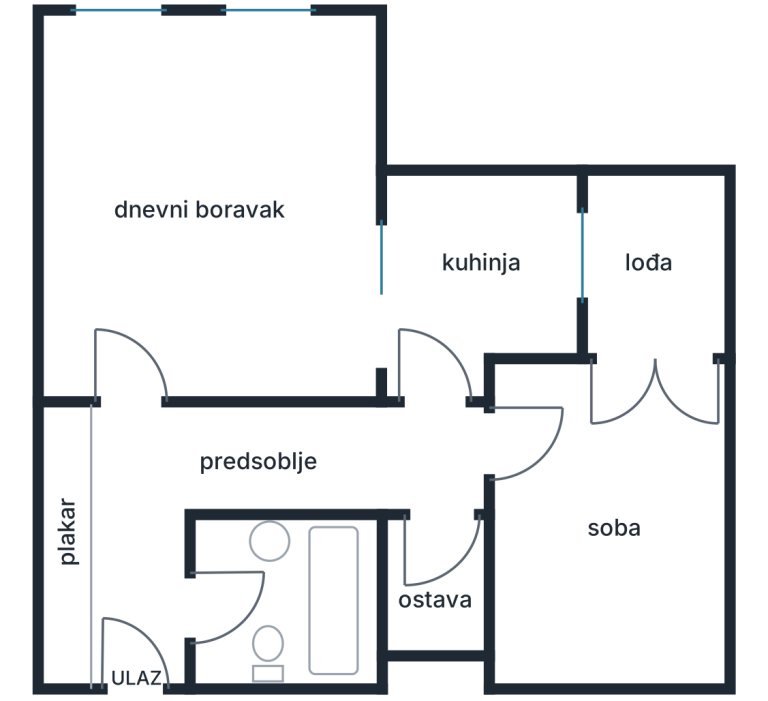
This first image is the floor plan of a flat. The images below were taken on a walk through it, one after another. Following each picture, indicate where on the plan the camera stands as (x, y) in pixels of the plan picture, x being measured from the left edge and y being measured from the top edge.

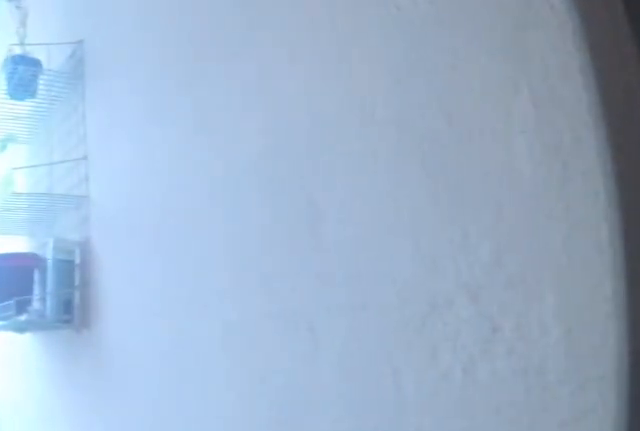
(700, 395)
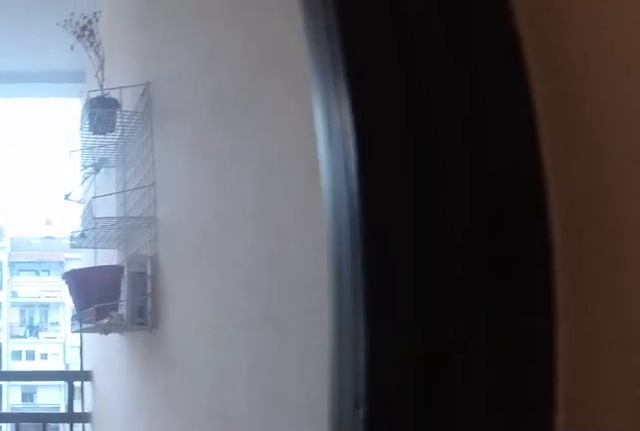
(685, 412)
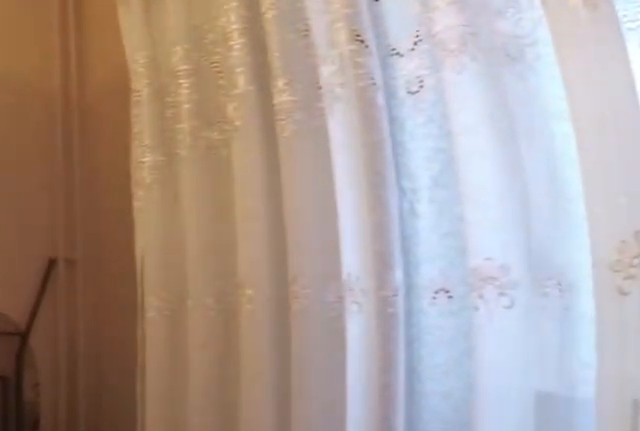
(713, 439)
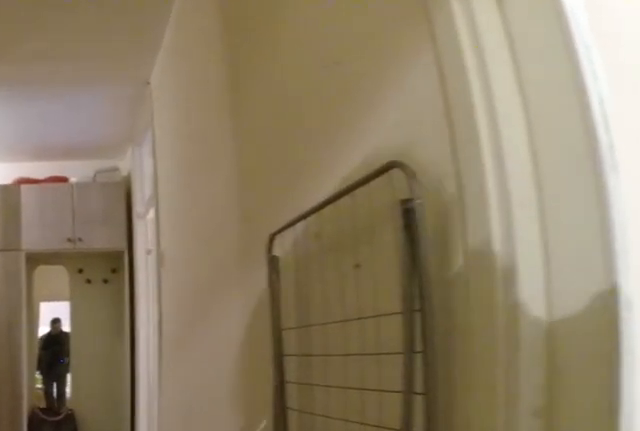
(464, 484)
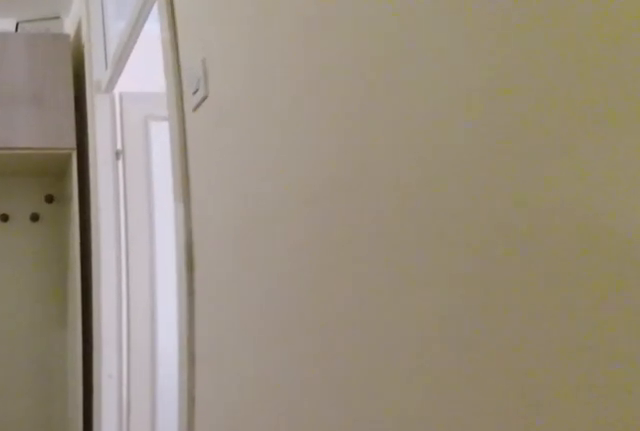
(282, 467)
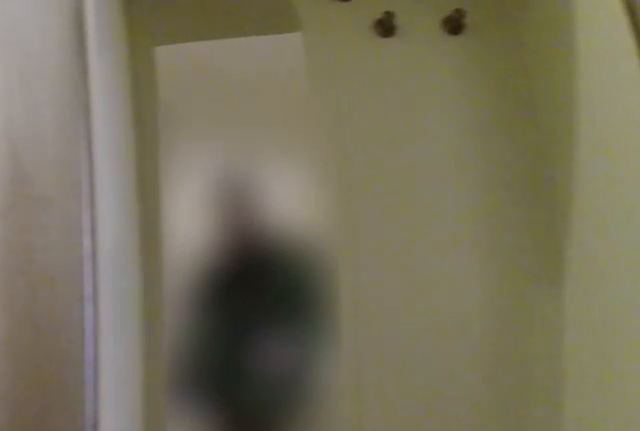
(133, 475)
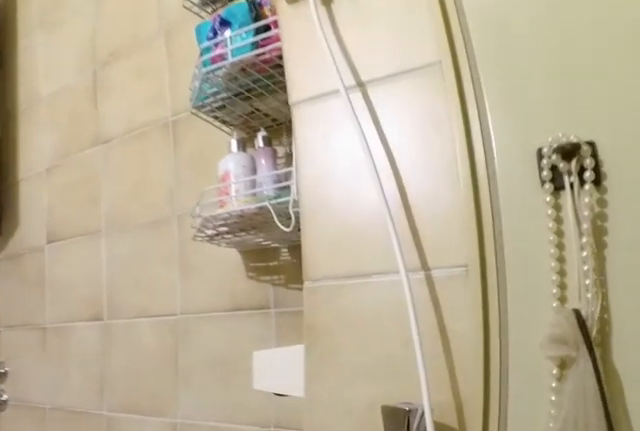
(192, 599)
